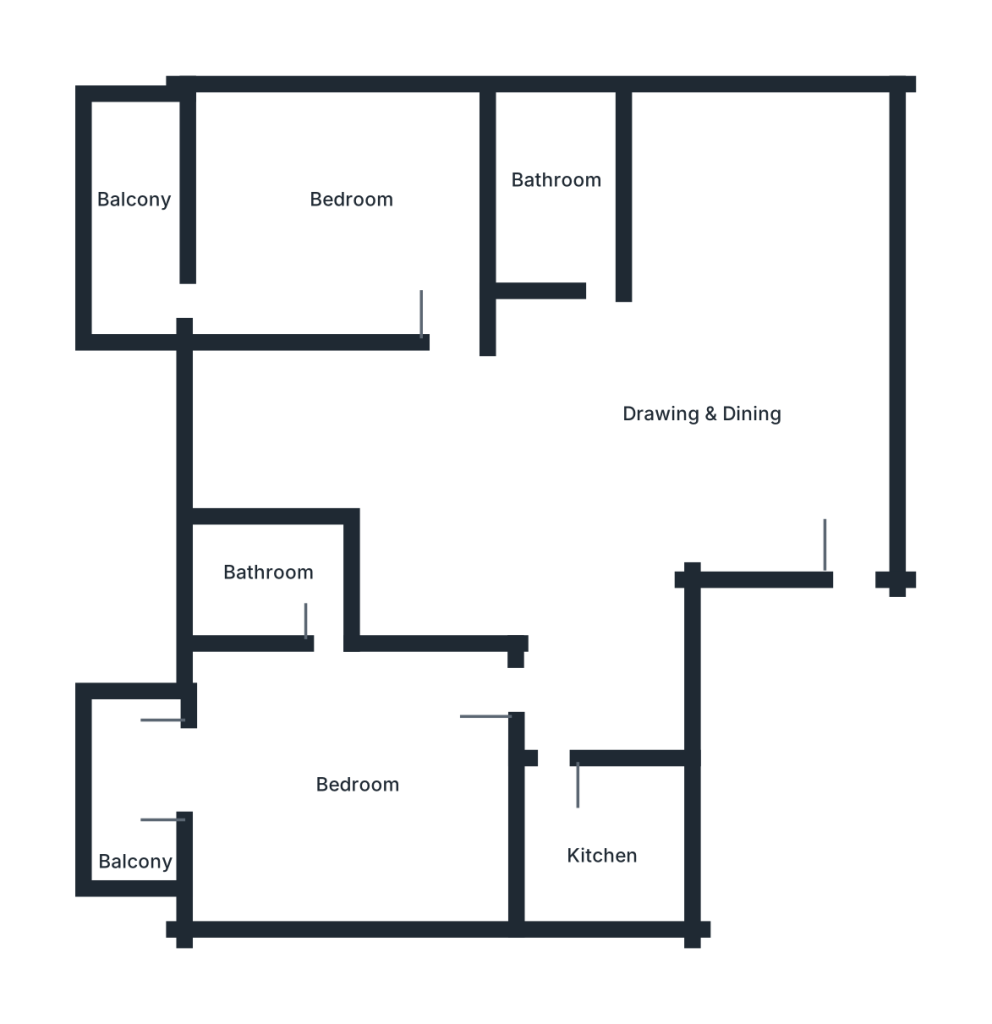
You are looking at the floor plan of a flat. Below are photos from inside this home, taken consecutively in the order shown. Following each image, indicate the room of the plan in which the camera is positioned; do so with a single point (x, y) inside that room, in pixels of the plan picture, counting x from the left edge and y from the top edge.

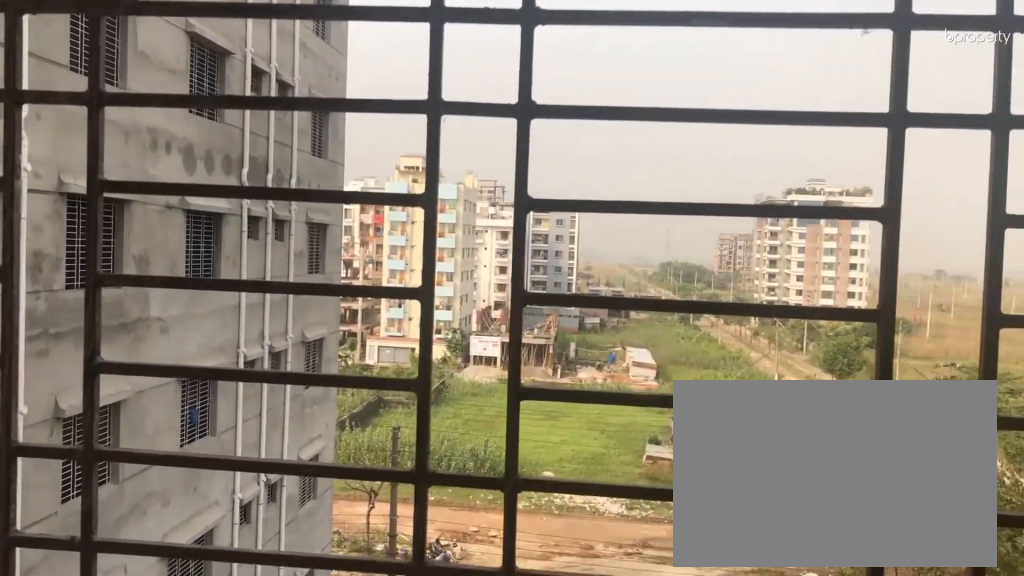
(138, 785)
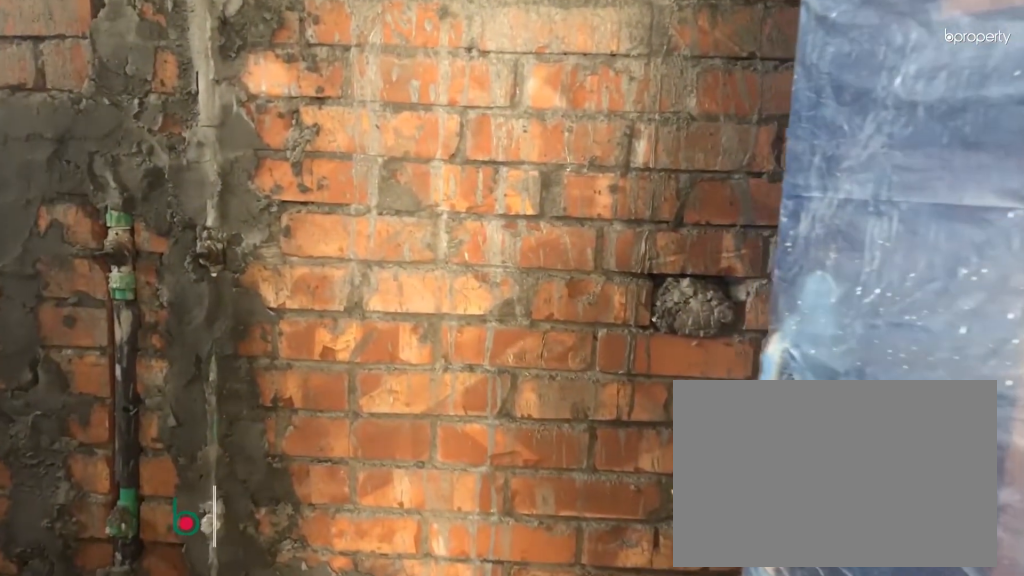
(264, 584)
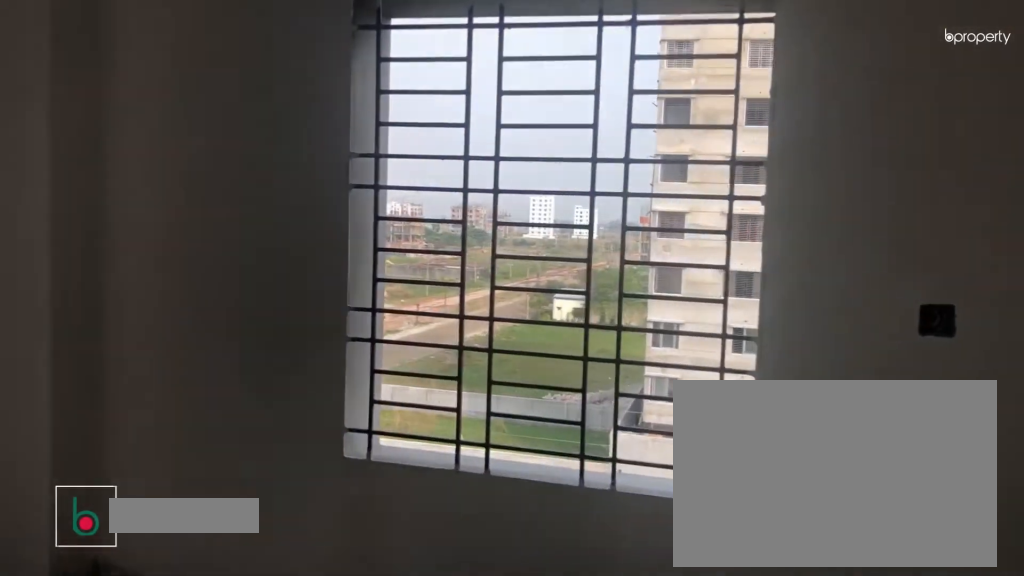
(326, 207)
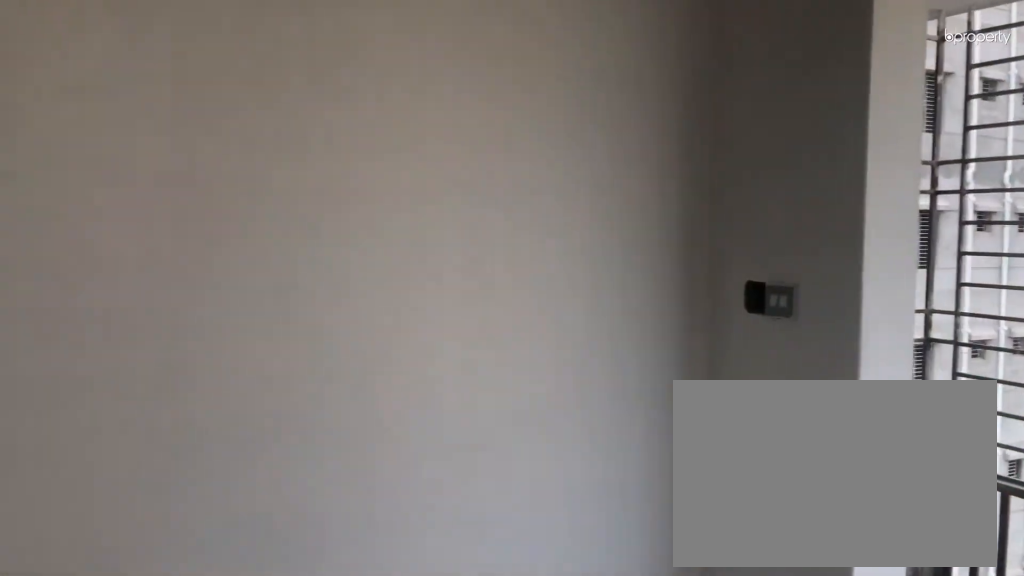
(327, 206)
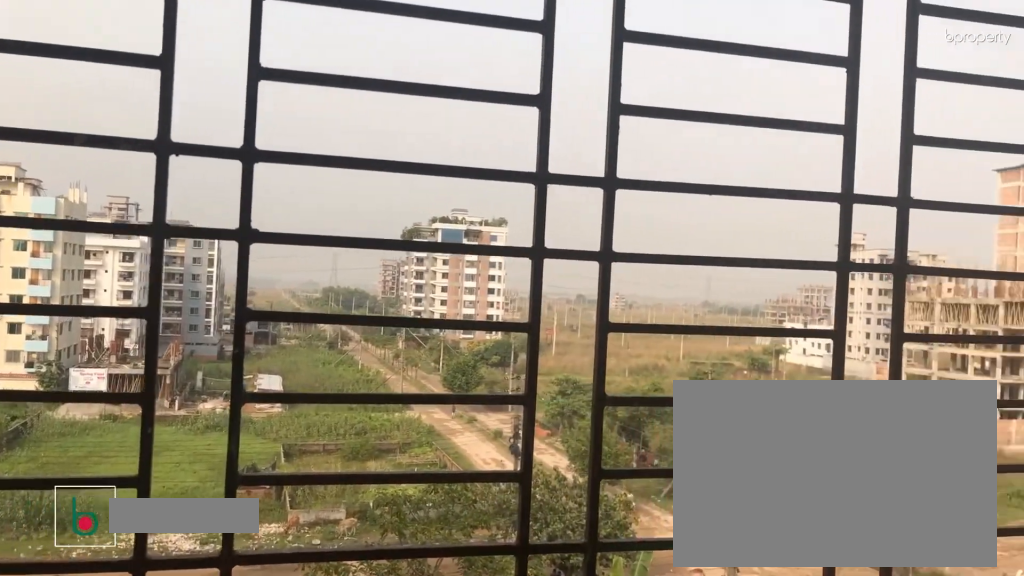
(130, 210)
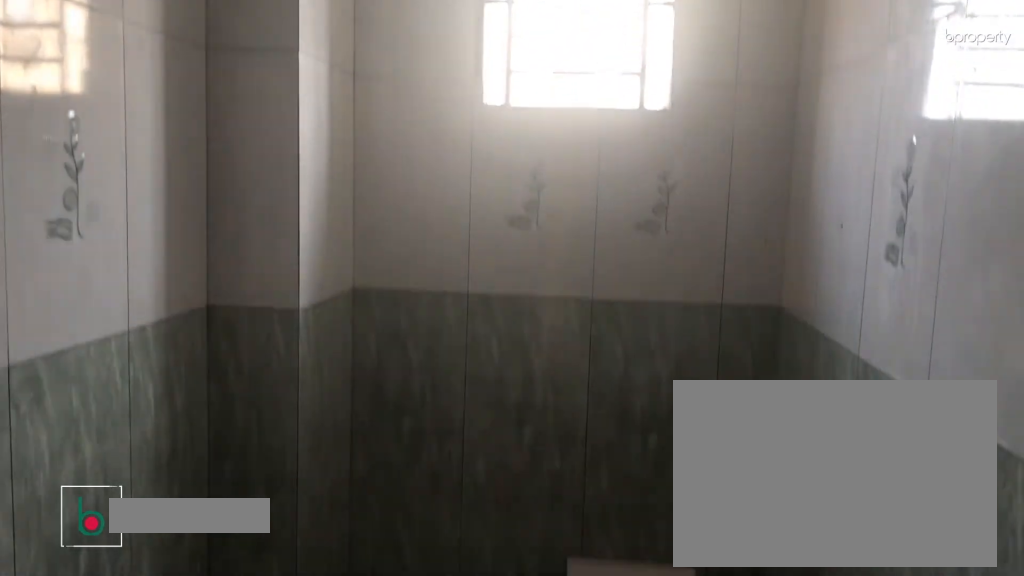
(550, 187)
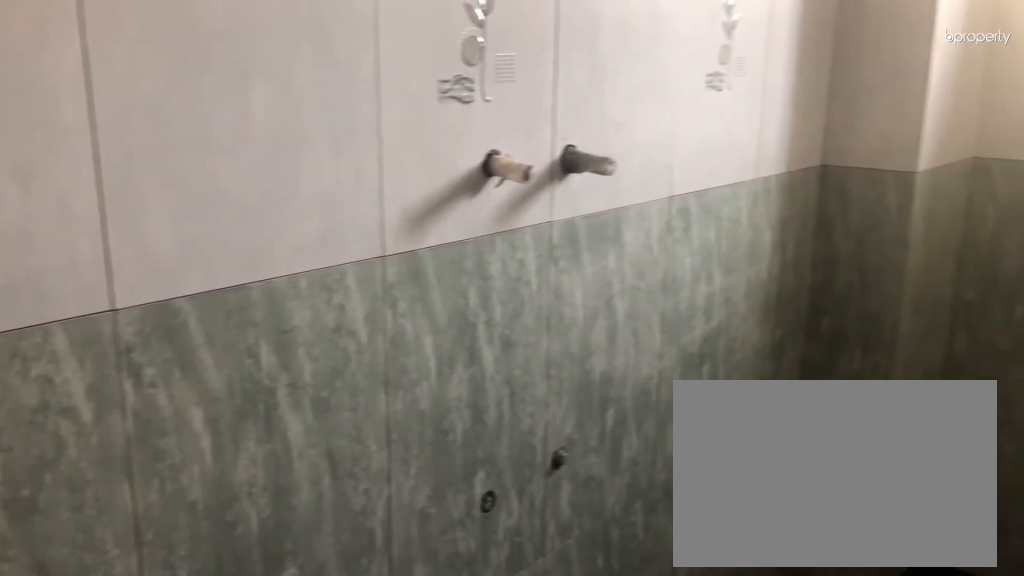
(550, 187)
